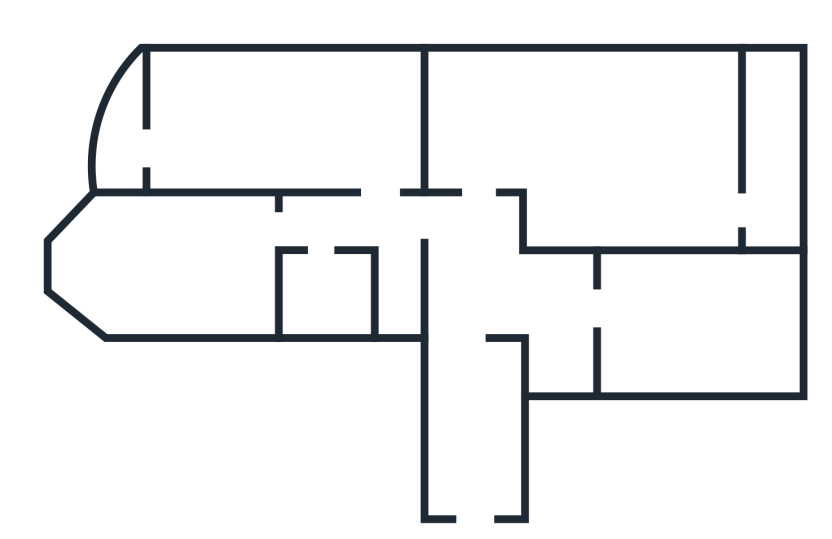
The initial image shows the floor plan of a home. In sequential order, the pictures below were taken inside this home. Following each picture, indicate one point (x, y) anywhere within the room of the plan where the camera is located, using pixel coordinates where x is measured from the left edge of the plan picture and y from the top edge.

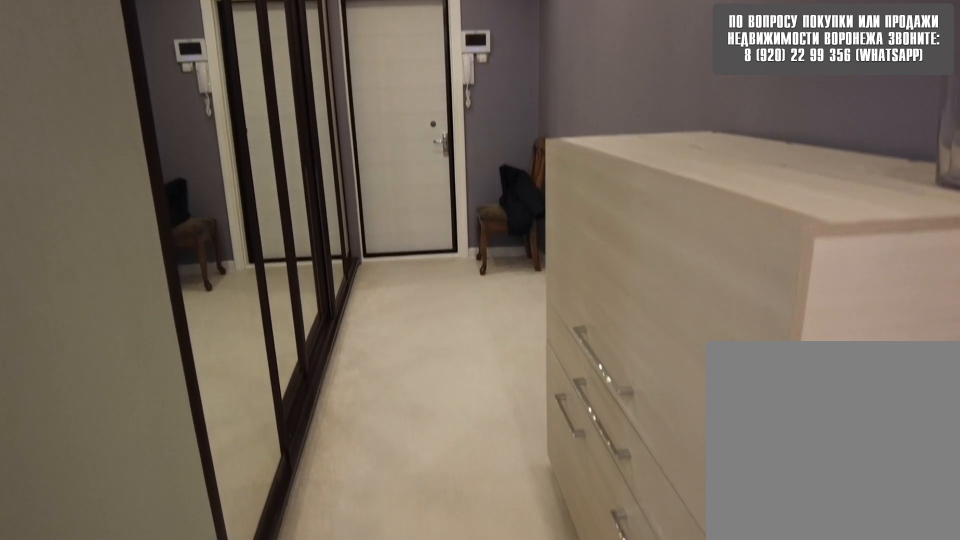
(480, 494)
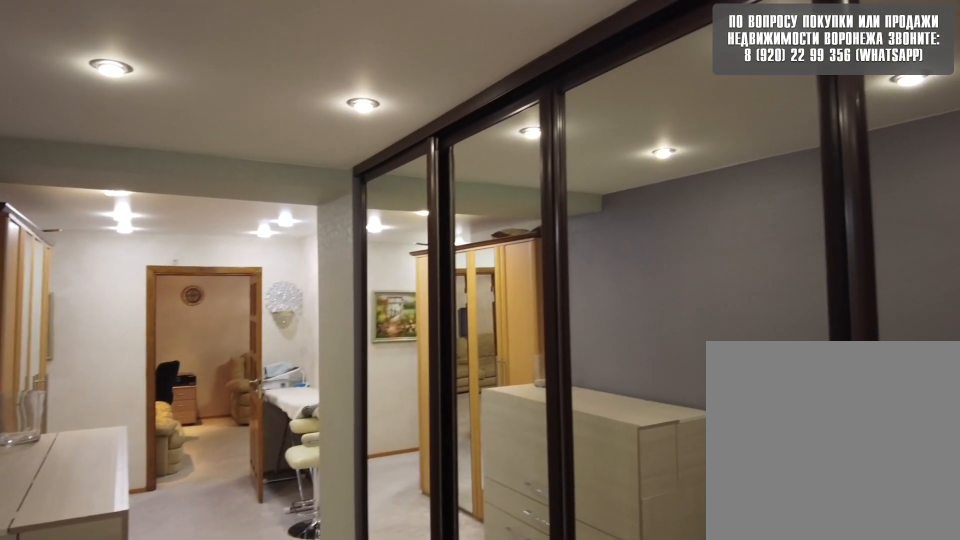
(480, 494)
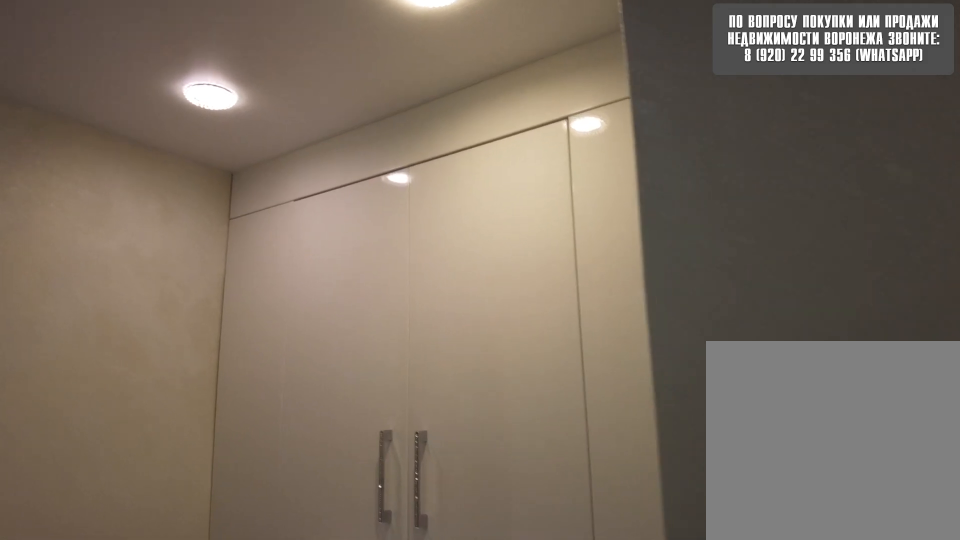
(568, 311)
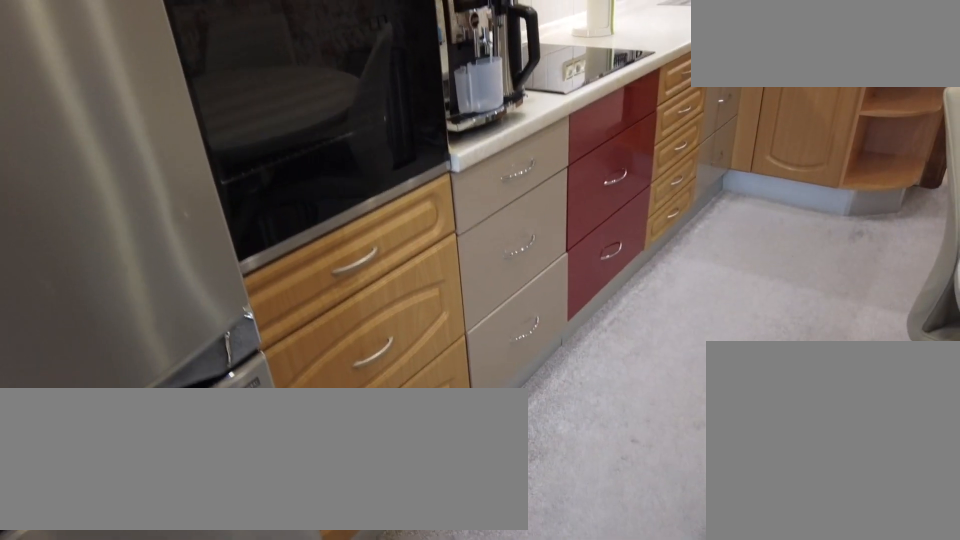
(666, 324)
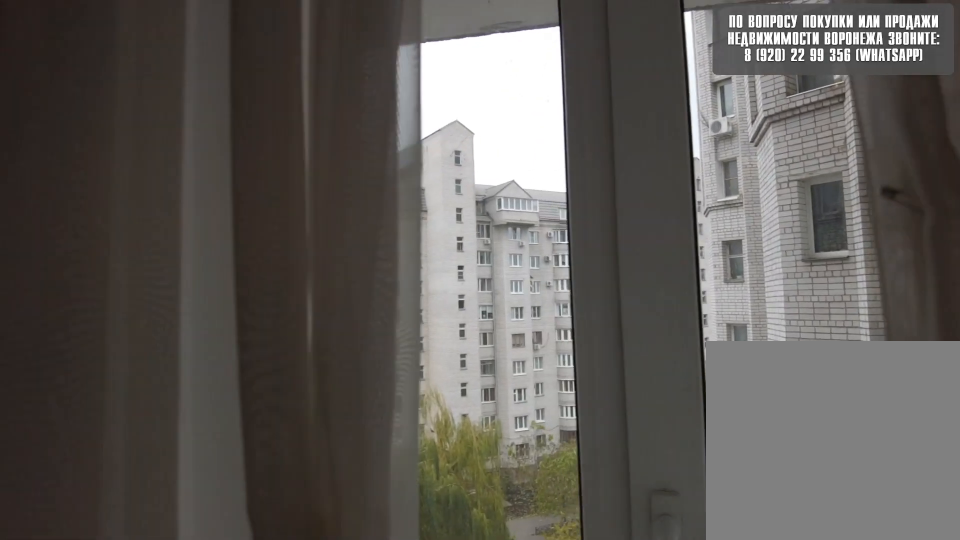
(666, 324)
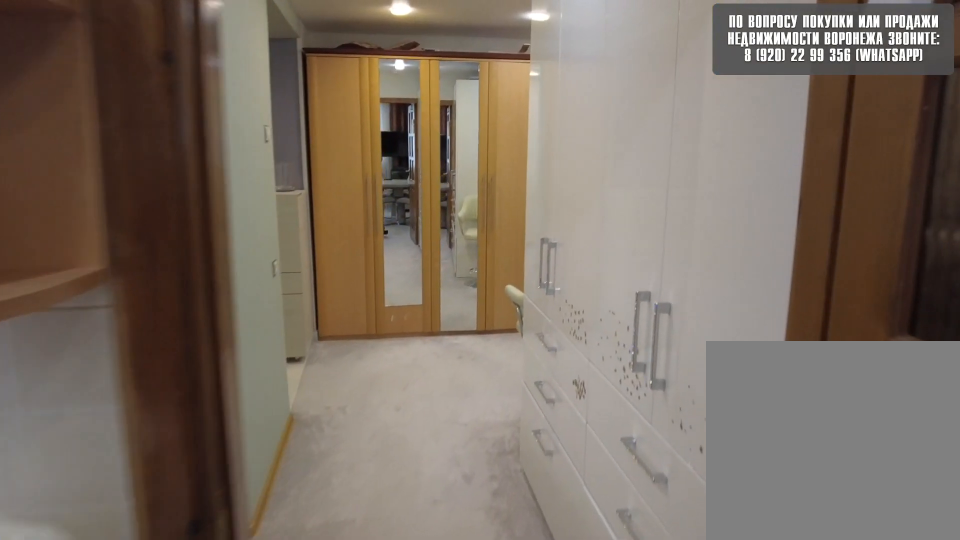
(573, 324)
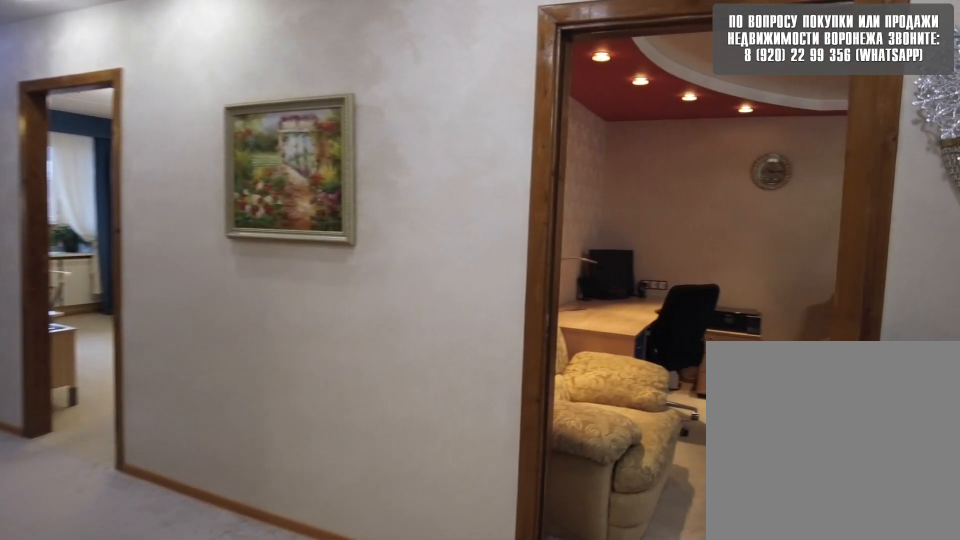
(489, 297)
